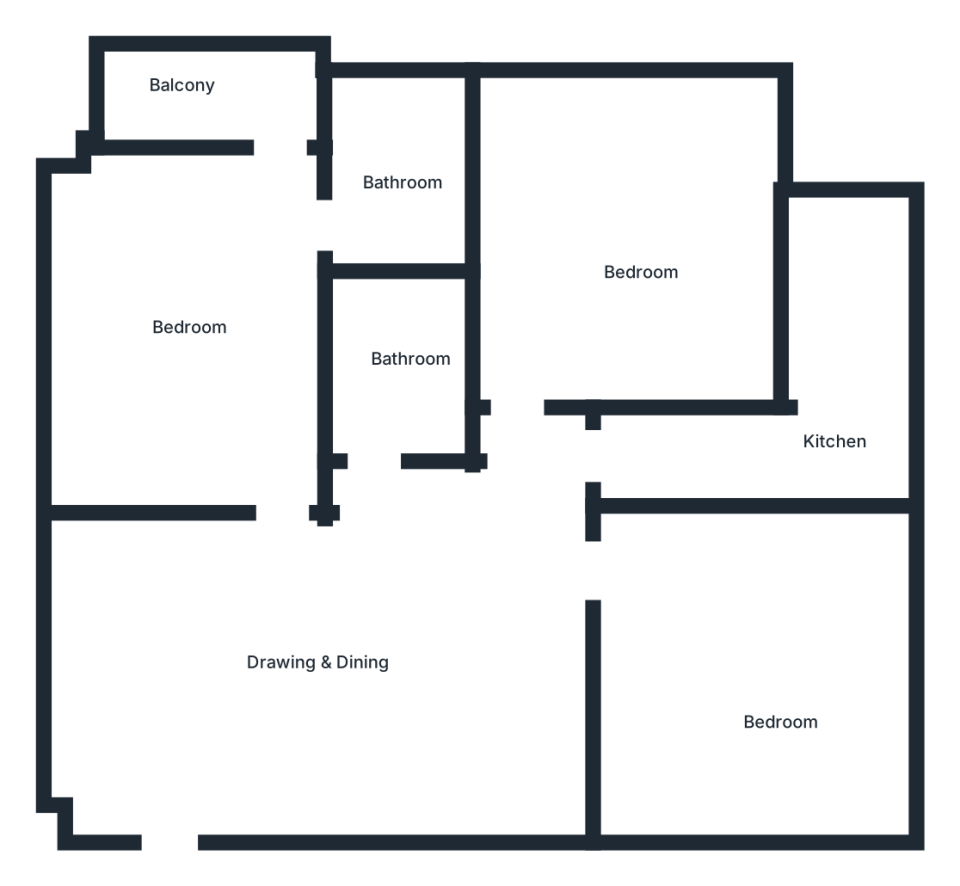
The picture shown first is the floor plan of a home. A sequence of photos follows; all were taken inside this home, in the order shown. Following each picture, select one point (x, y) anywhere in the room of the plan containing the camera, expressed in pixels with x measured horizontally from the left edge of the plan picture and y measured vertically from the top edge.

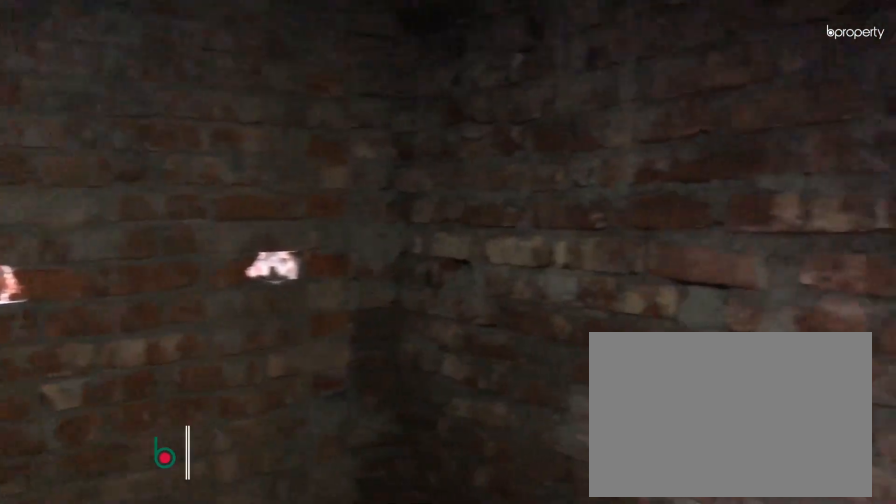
(391, 373)
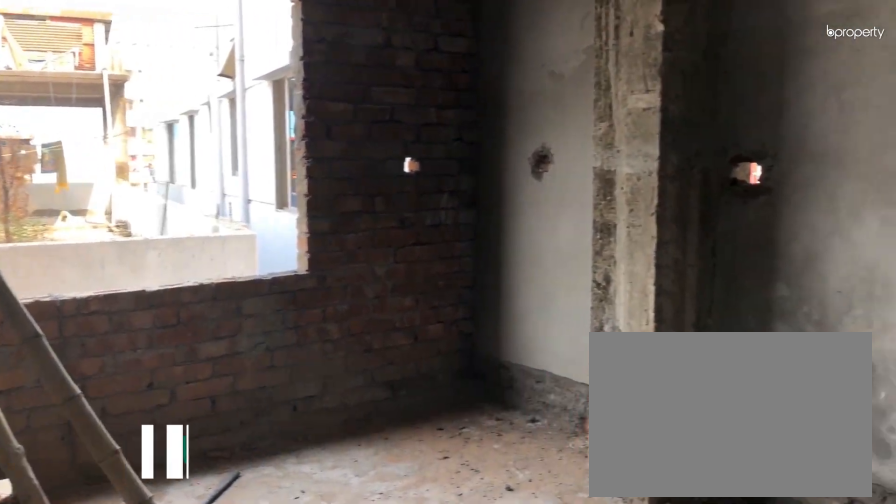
(607, 234)
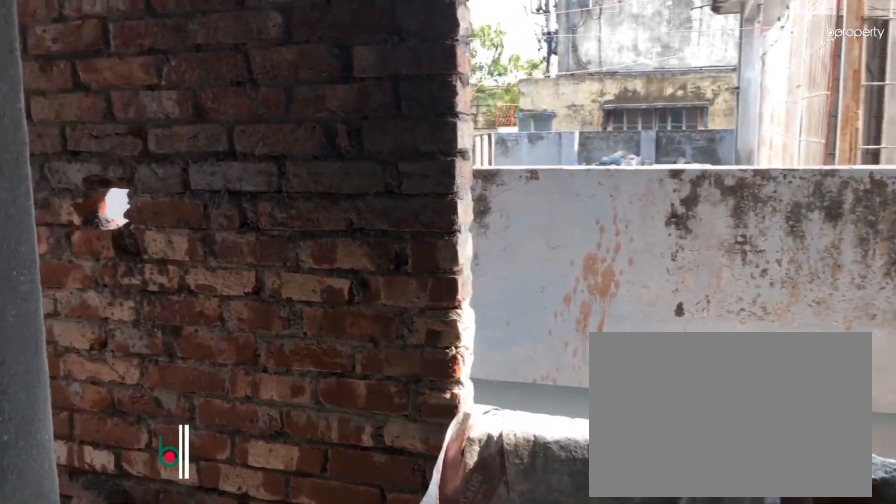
(806, 452)
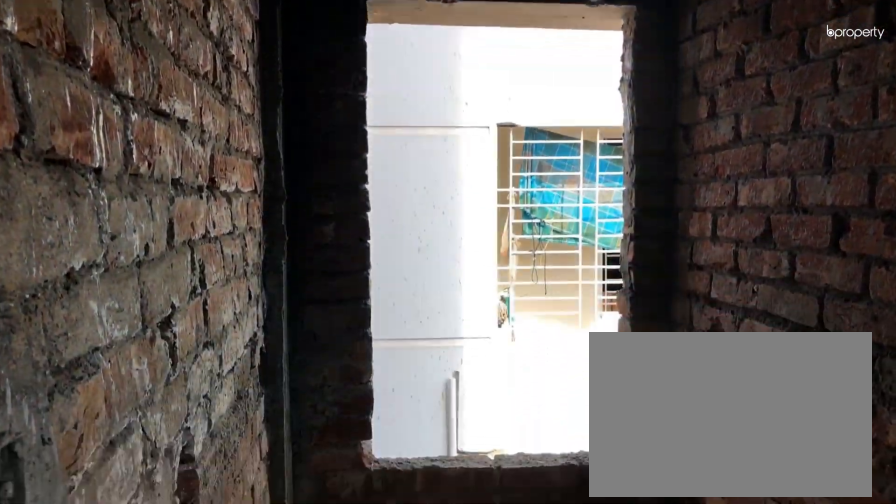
(806, 452)
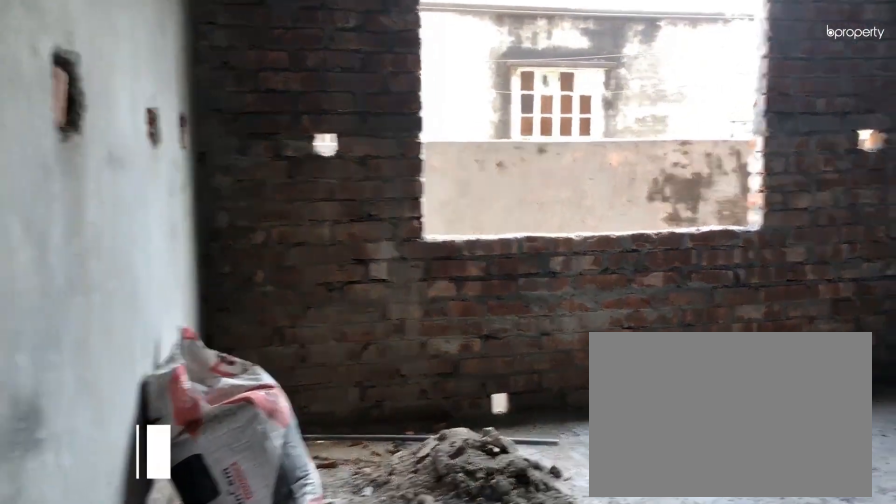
(721, 671)
